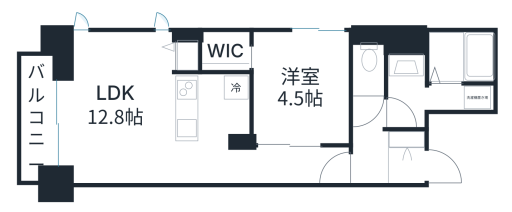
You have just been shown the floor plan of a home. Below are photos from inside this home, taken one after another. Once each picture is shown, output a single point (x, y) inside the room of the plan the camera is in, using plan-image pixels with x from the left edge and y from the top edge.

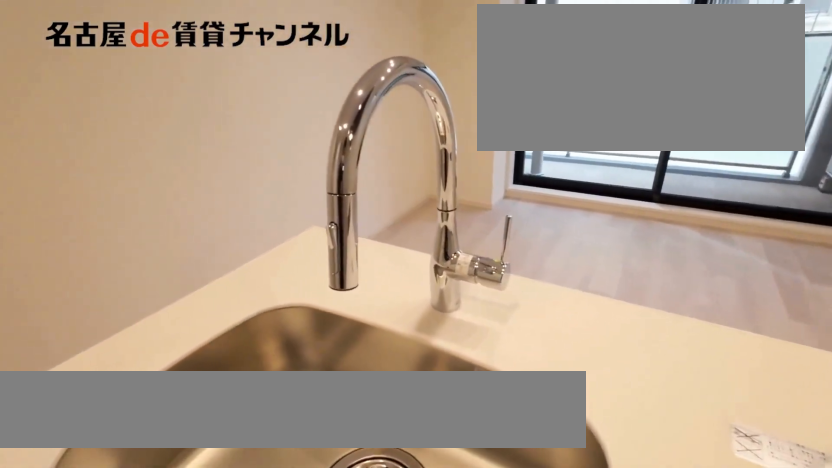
(213, 109)
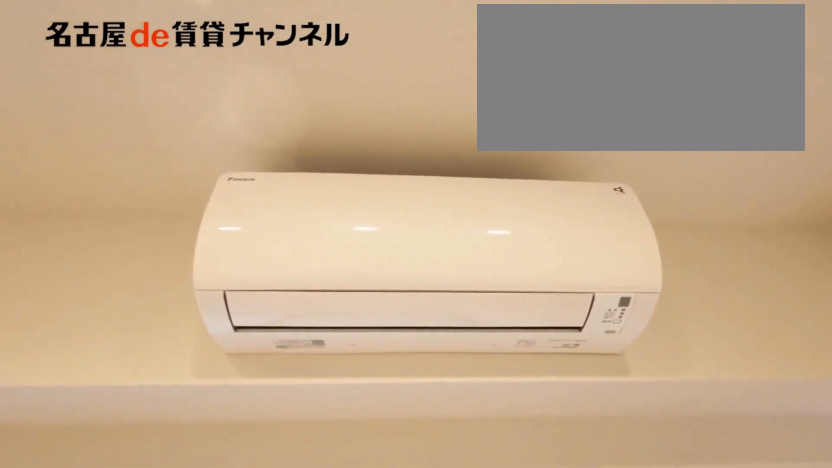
(115, 107)
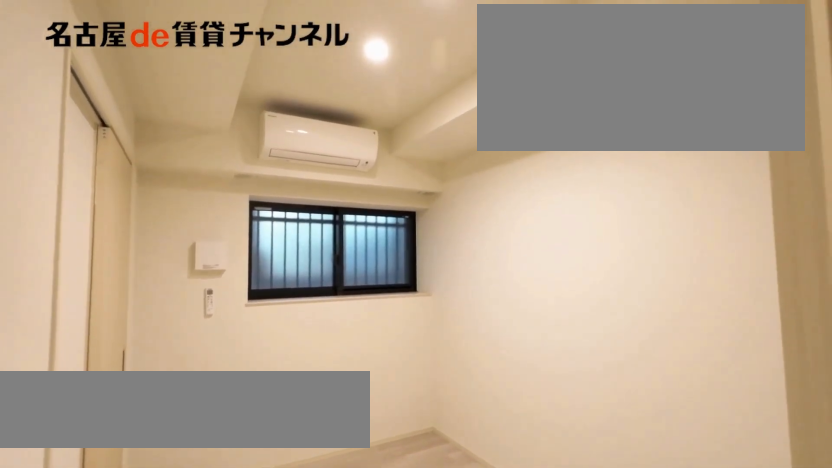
(301, 88)
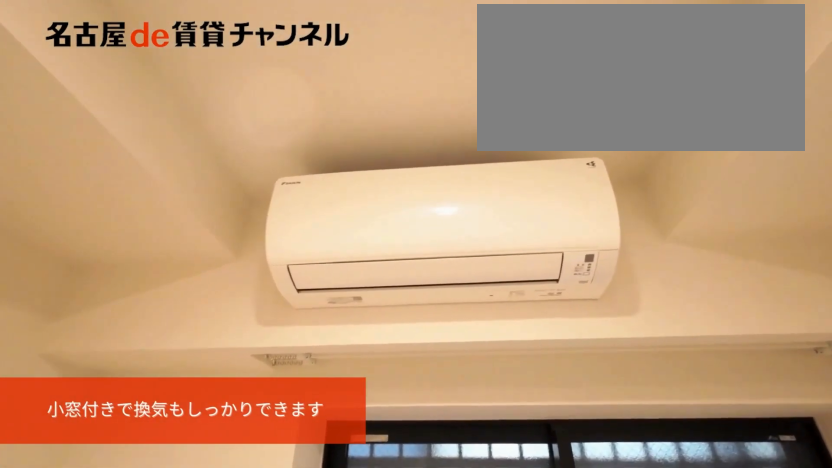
(301, 88)
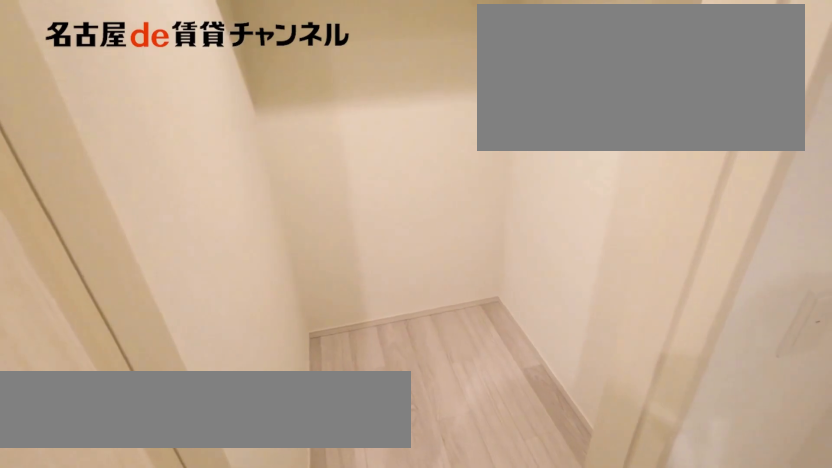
(225, 50)
